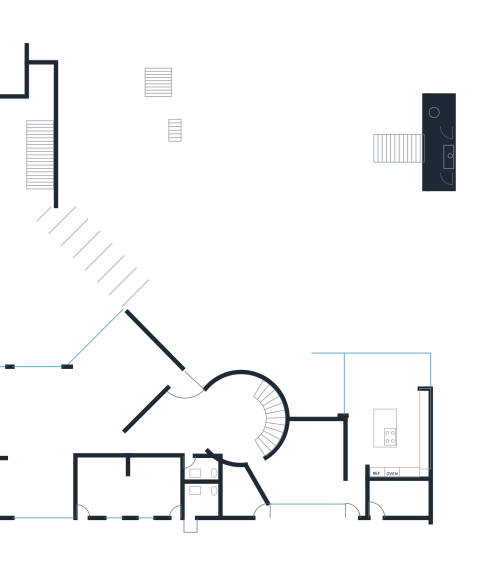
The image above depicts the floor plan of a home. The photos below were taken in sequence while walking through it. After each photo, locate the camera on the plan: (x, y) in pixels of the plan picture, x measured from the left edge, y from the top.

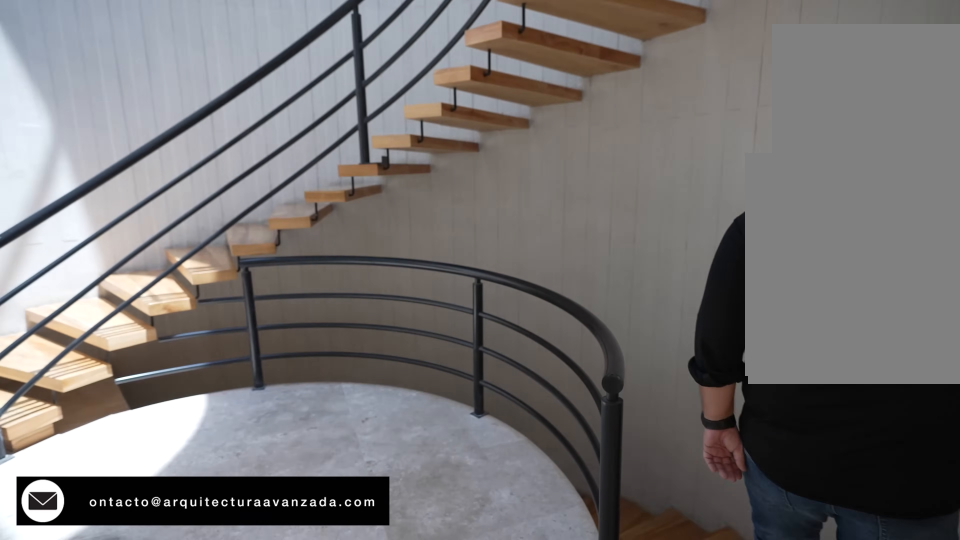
(230, 438)
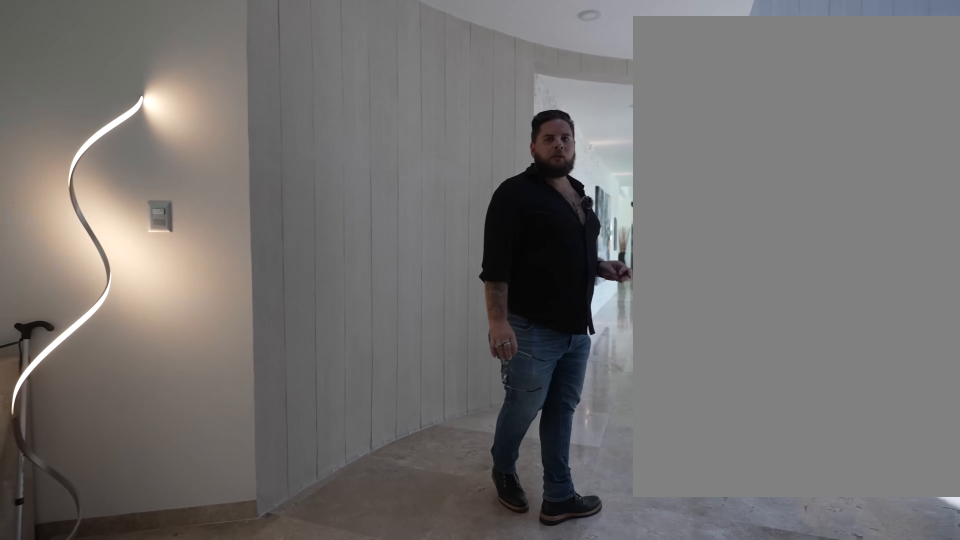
(254, 446)
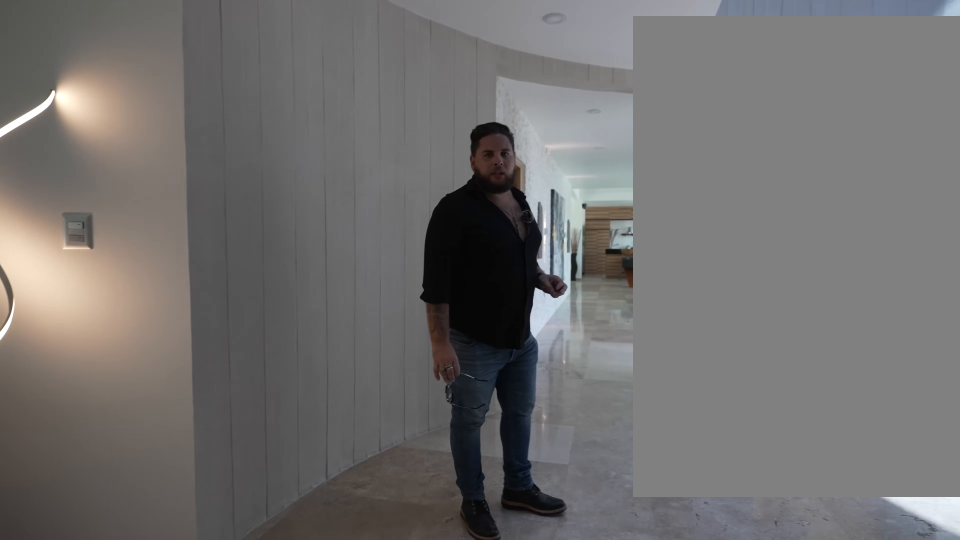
(244, 447)
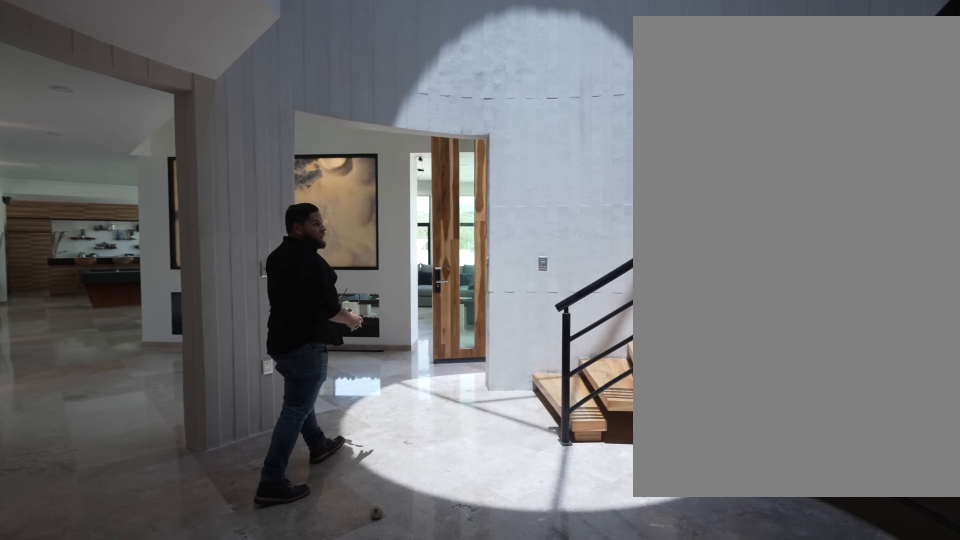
(240, 447)
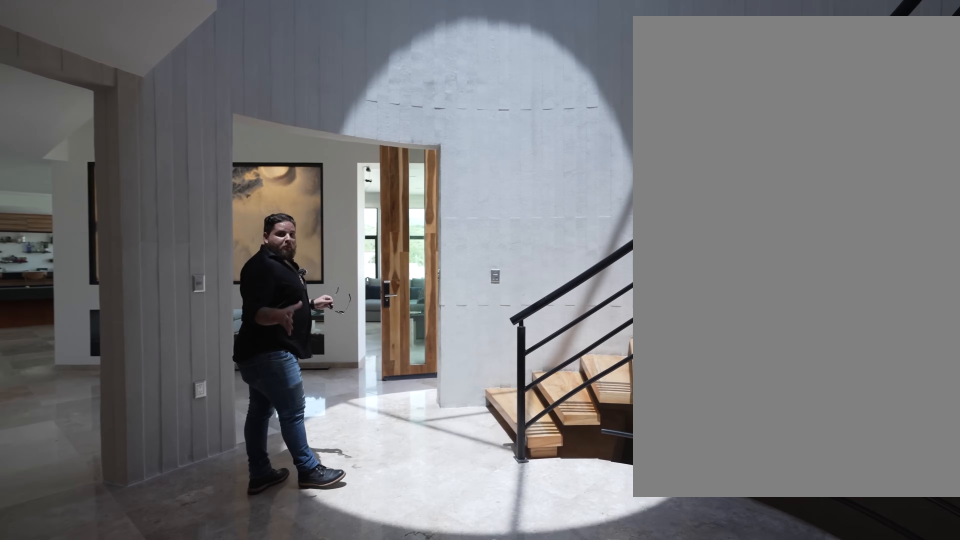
(233, 444)
